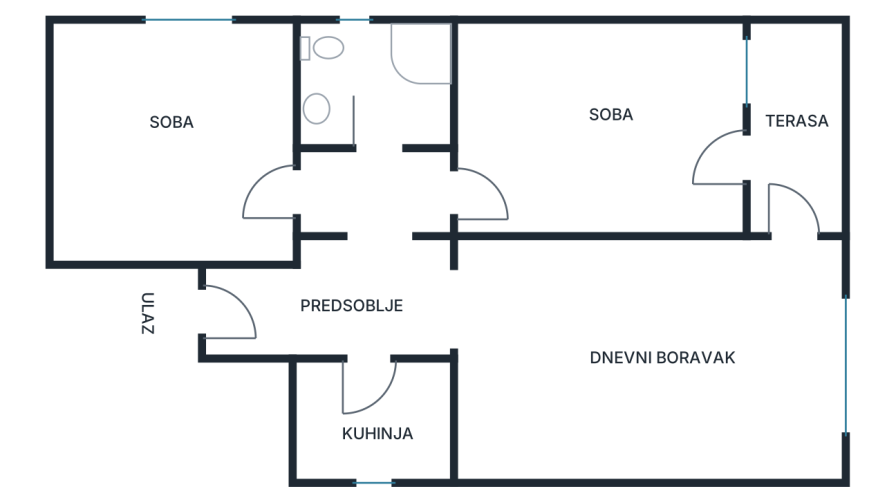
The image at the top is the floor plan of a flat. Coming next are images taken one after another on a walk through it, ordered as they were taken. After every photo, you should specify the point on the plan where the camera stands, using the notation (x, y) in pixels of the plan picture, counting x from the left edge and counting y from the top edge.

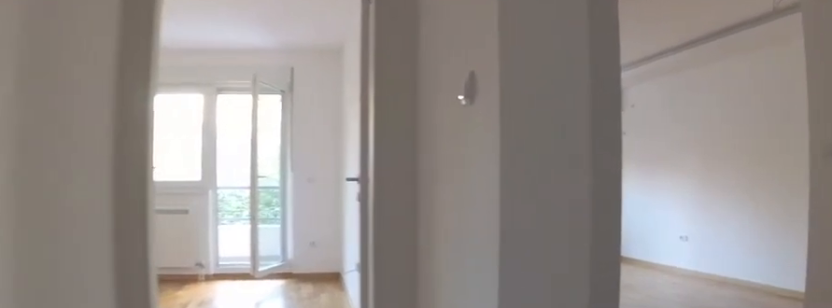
(313, 186)
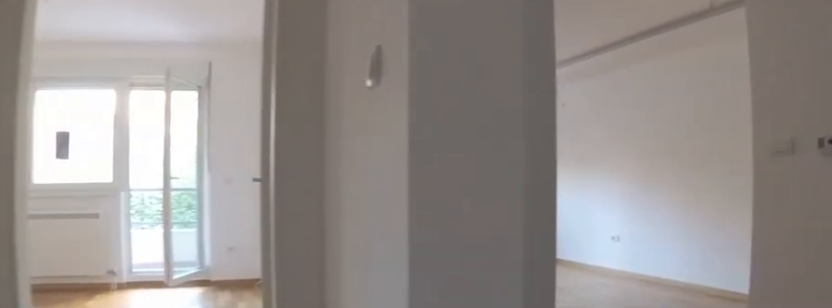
(324, 192)
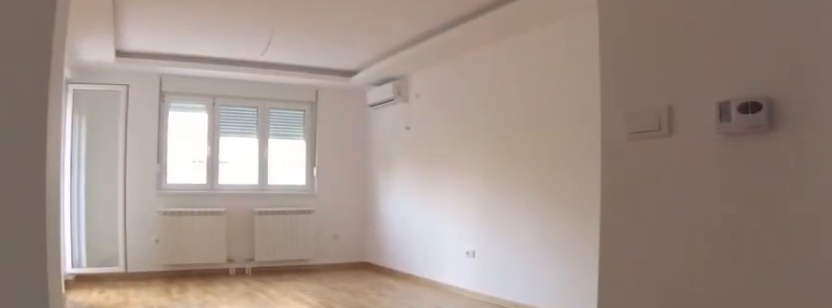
(367, 300)
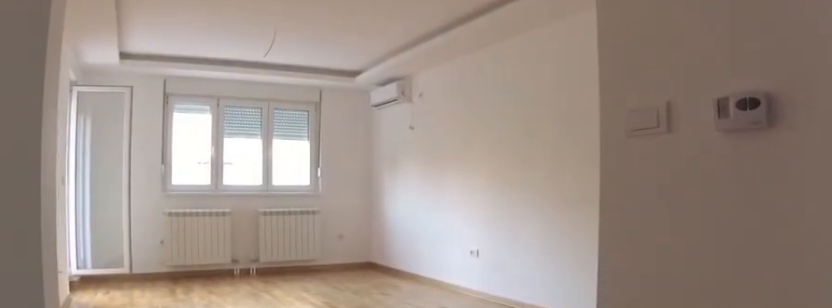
(367, 300)
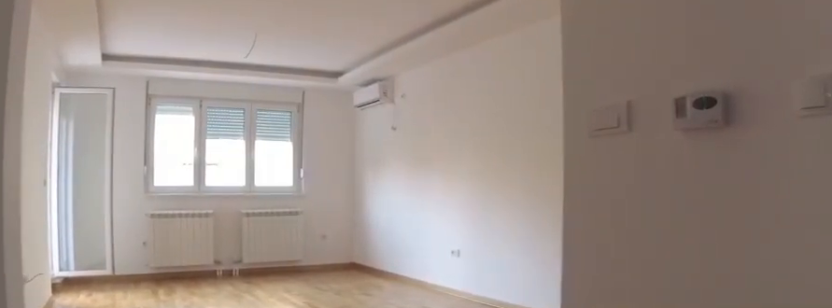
(367, 300)
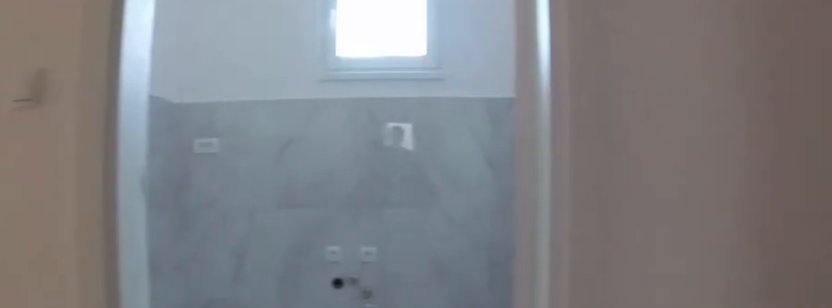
(366, 303)
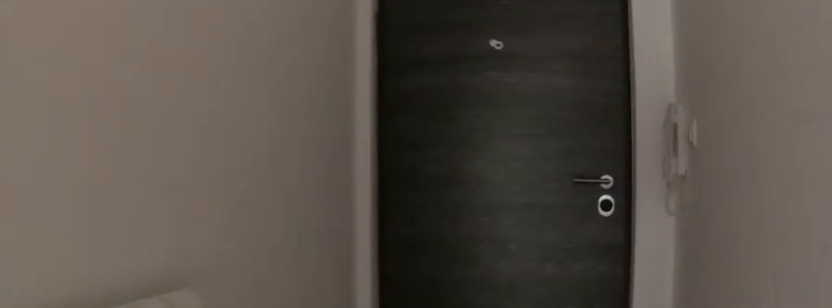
(333, 302)
